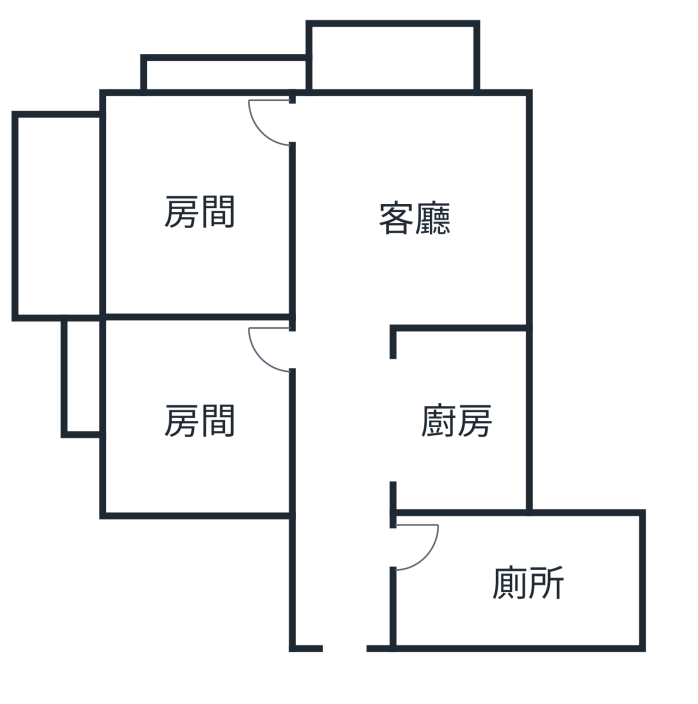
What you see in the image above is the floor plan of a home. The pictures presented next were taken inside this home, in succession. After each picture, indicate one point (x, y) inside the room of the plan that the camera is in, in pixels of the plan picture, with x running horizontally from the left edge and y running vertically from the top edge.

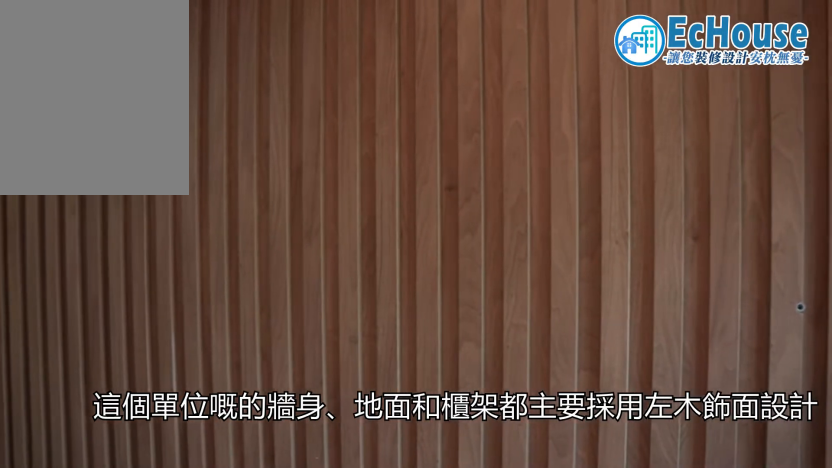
(488, 301)
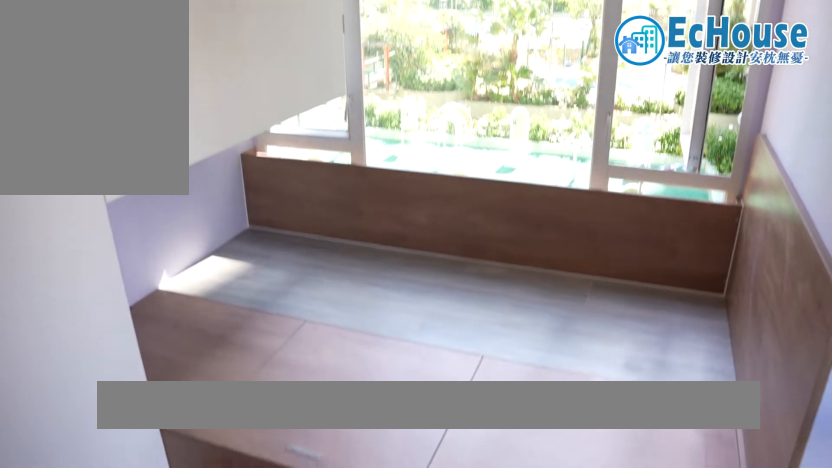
(200, 293)
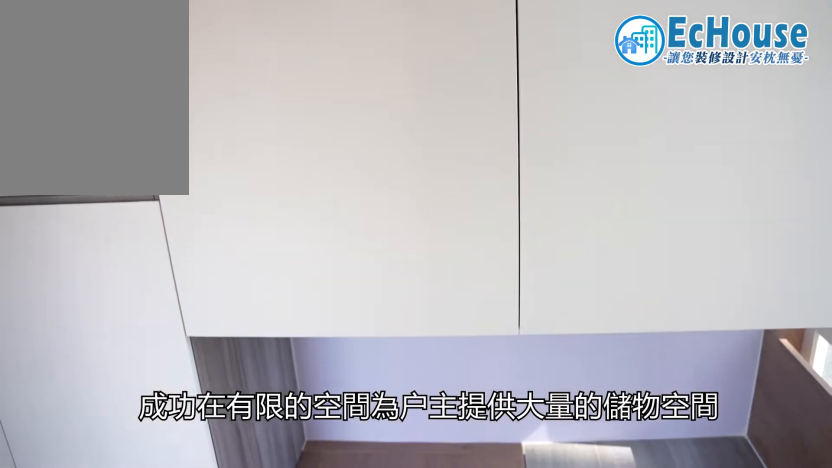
(200, 293)
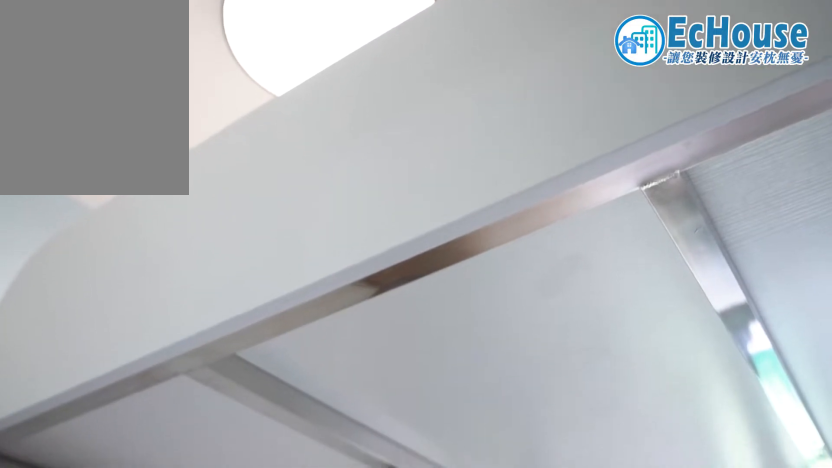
(200, 494)
